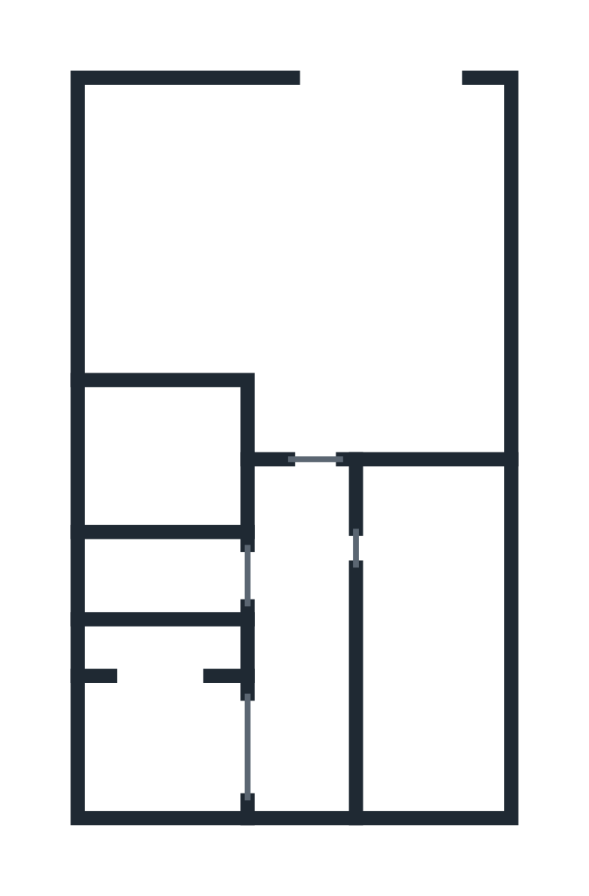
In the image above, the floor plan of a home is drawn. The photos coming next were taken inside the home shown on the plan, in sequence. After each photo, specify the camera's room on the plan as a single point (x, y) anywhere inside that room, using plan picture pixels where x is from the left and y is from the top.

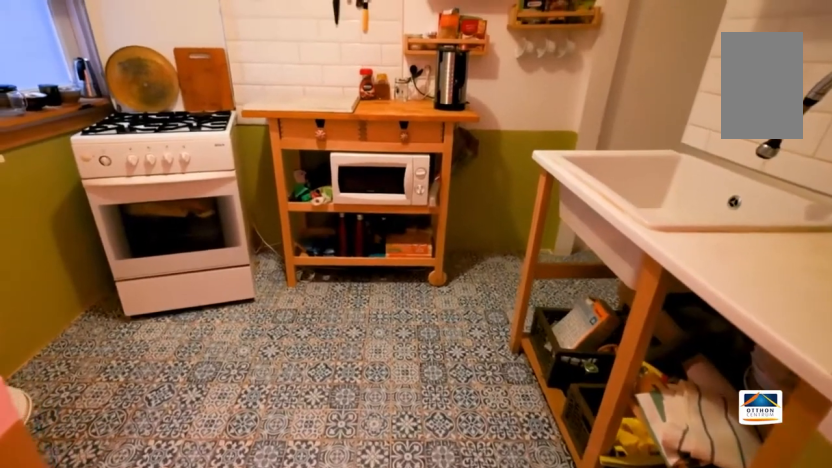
(171, 763)
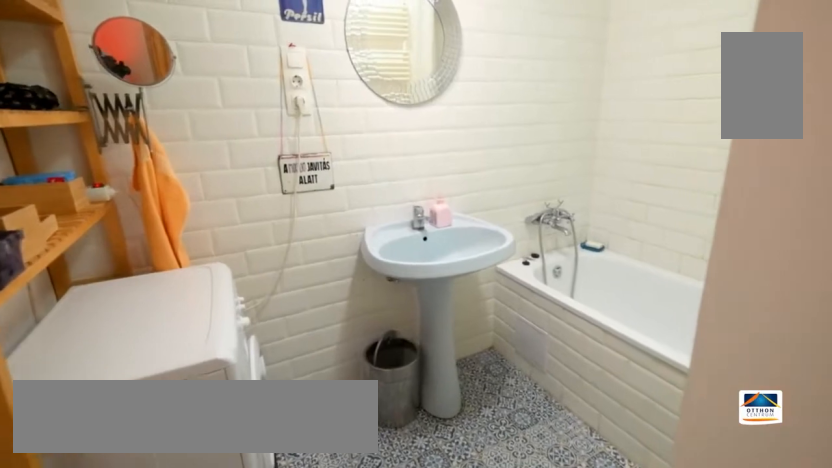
(152, 472)
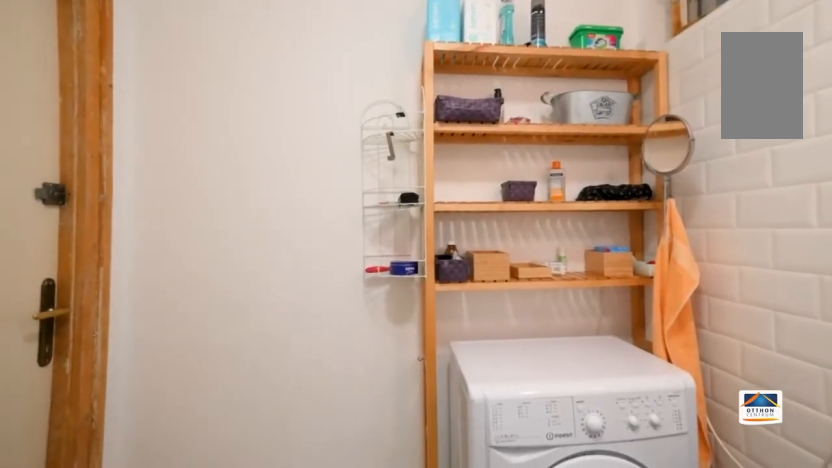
(155, 469)
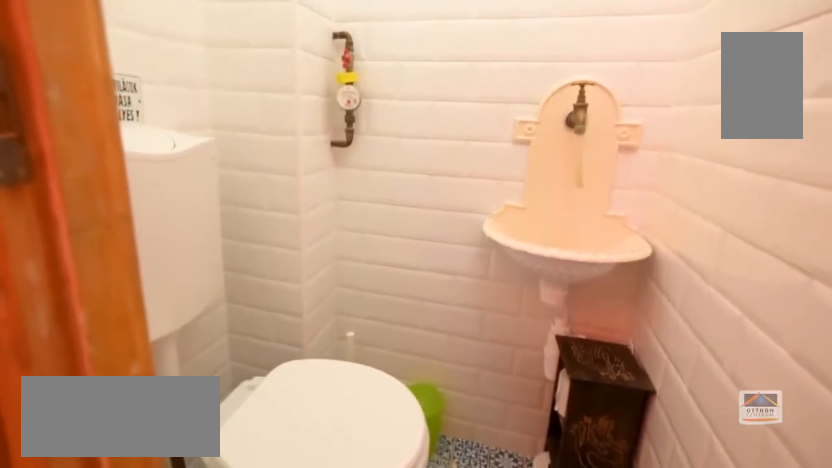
(163, 580)
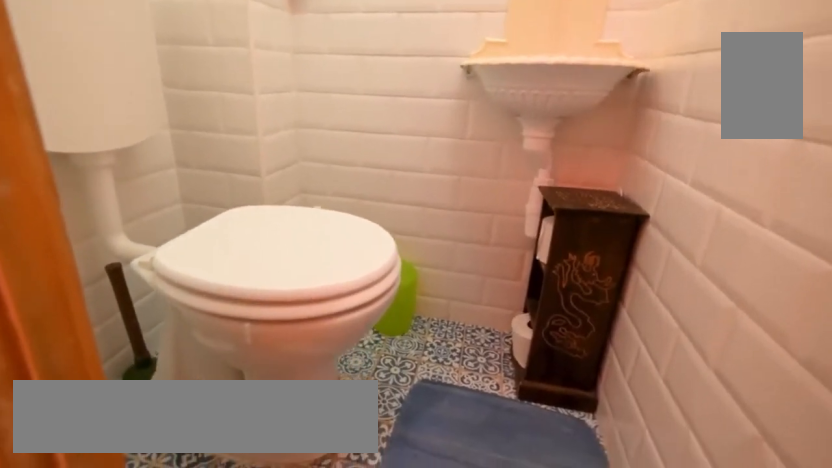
(163, 577)
